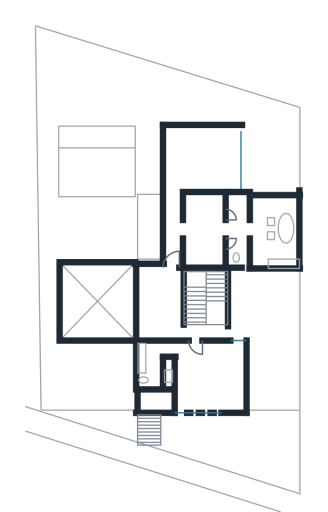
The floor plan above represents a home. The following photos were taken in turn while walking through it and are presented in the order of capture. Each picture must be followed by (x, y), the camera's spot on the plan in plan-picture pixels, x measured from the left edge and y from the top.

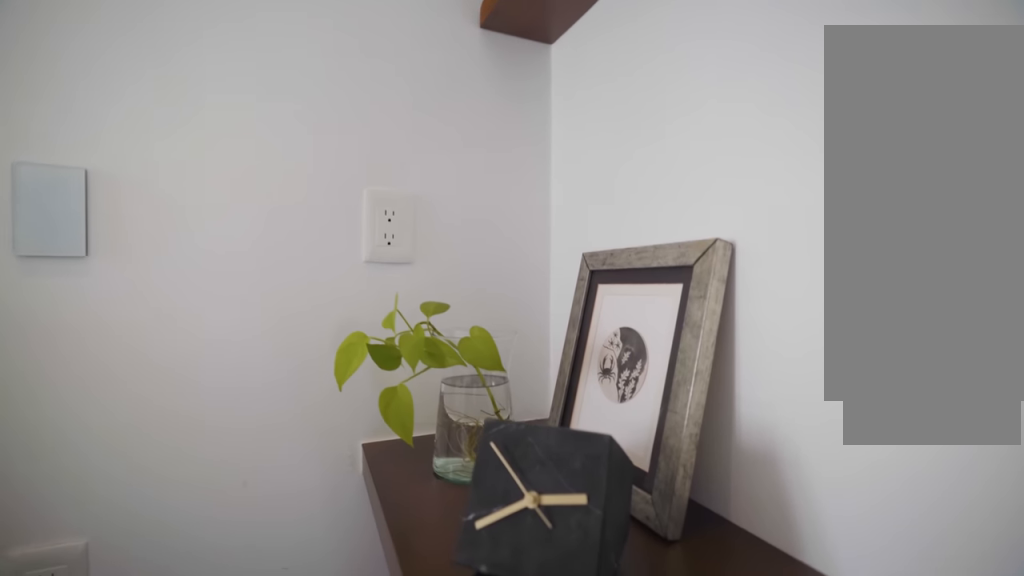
(222, 396)
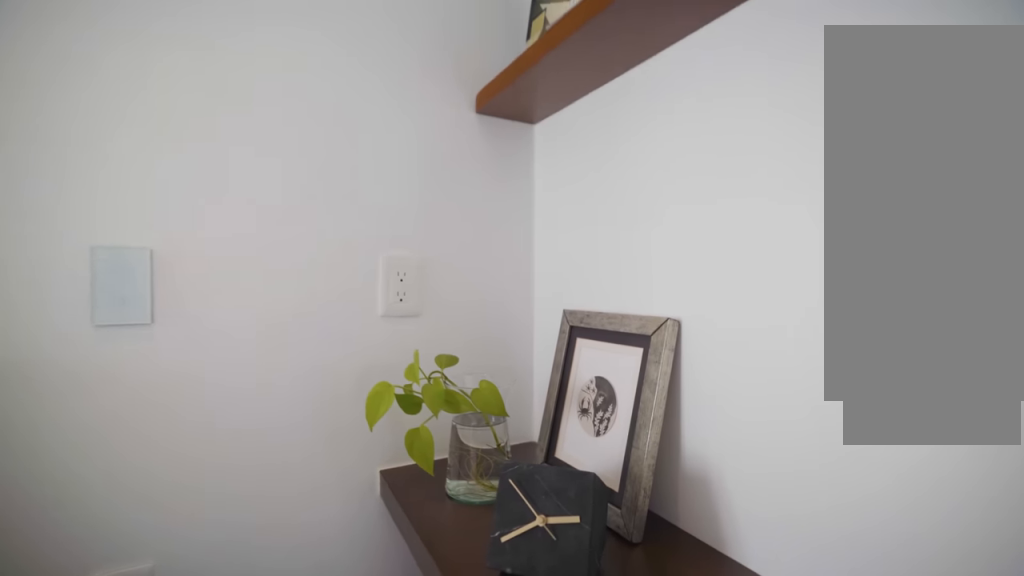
(222, 396)
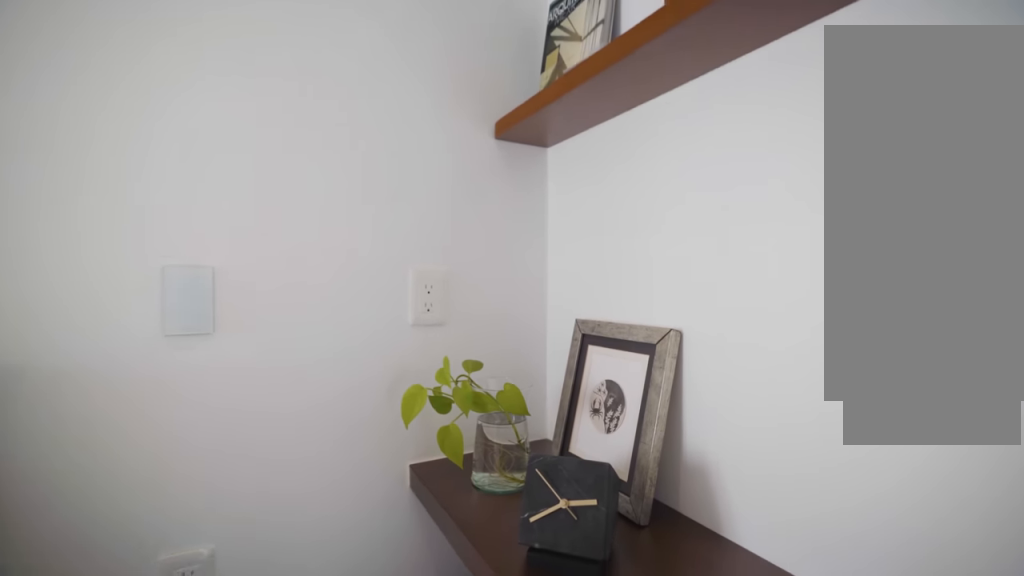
(222, 396)
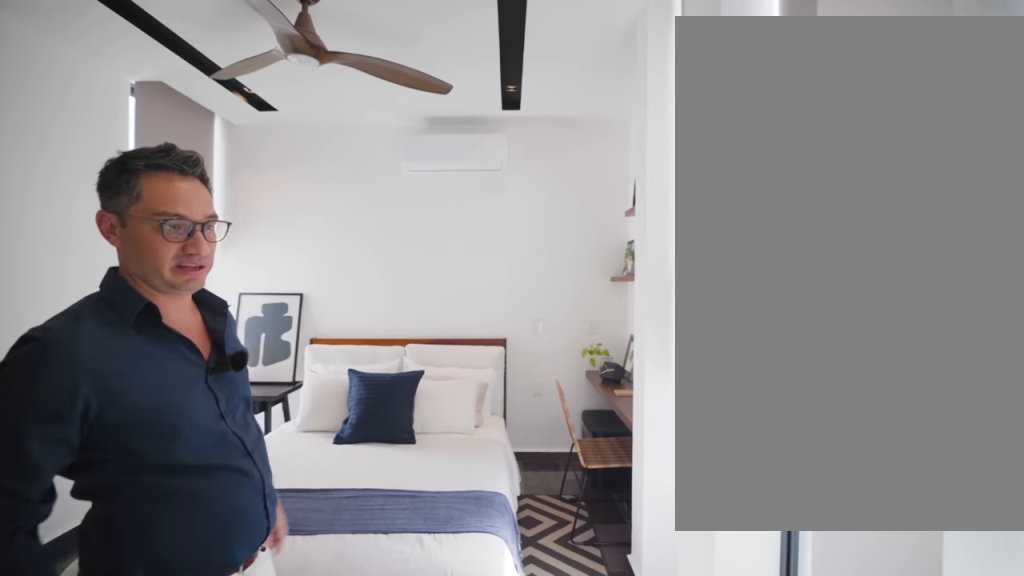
(193, 395)
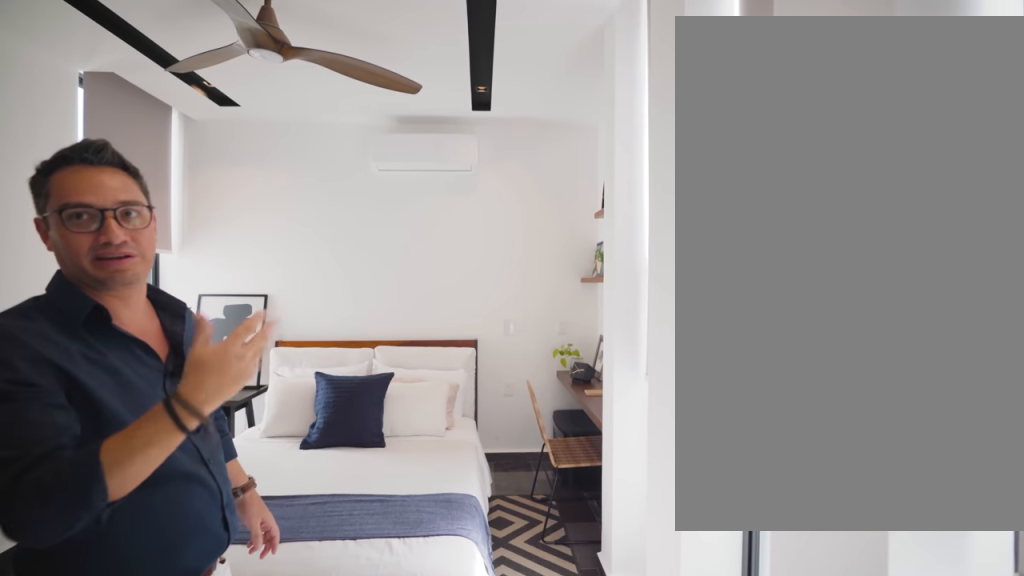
(192, 391)
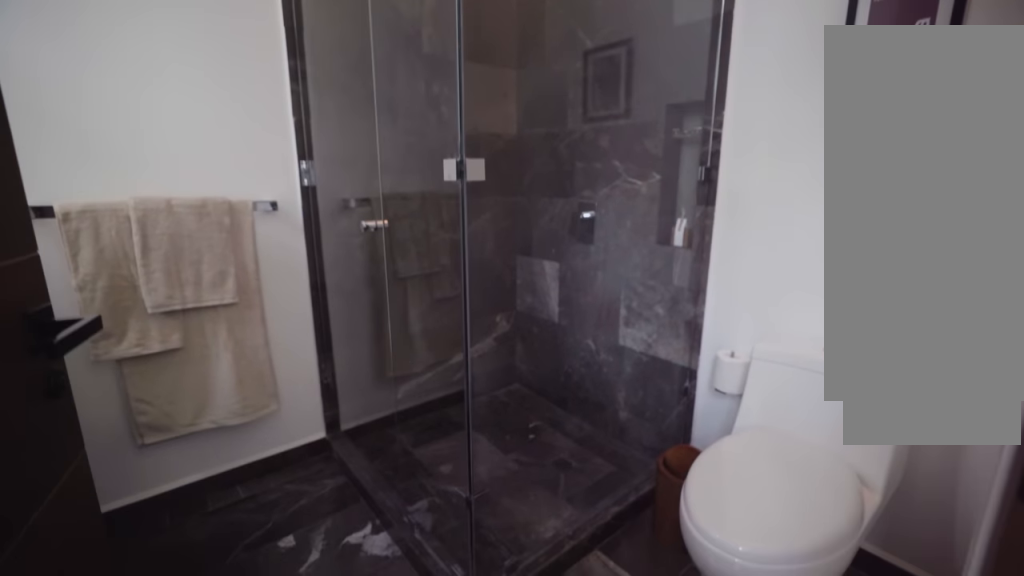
(154, 389)
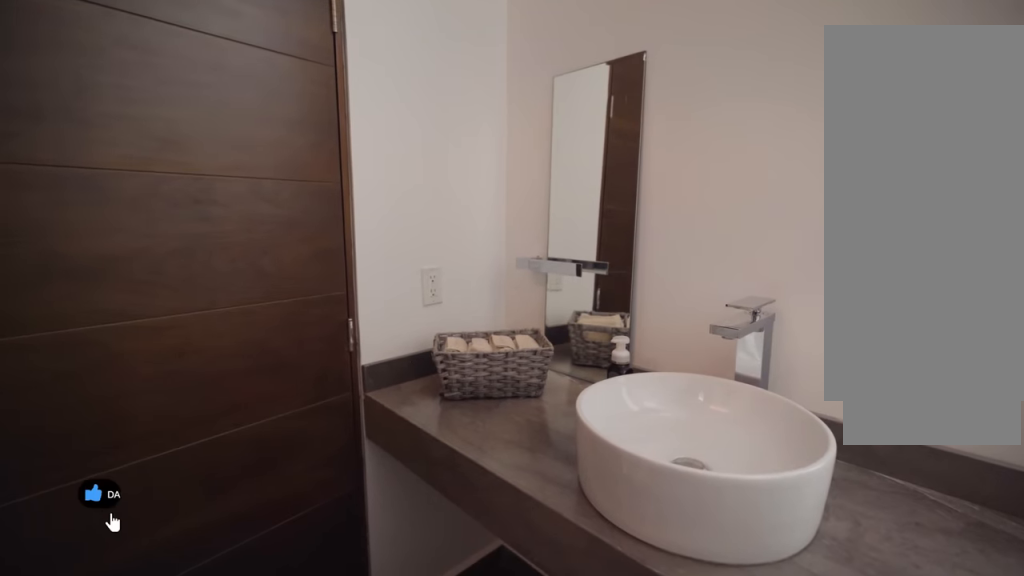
(161, 374)
